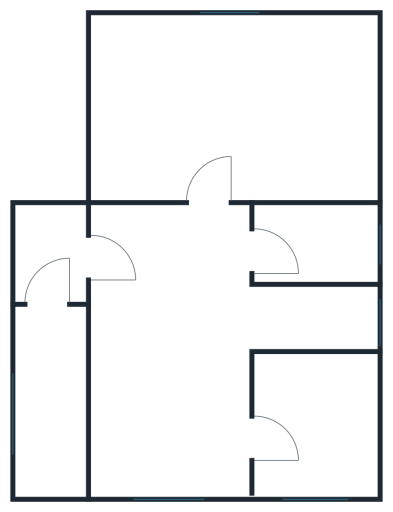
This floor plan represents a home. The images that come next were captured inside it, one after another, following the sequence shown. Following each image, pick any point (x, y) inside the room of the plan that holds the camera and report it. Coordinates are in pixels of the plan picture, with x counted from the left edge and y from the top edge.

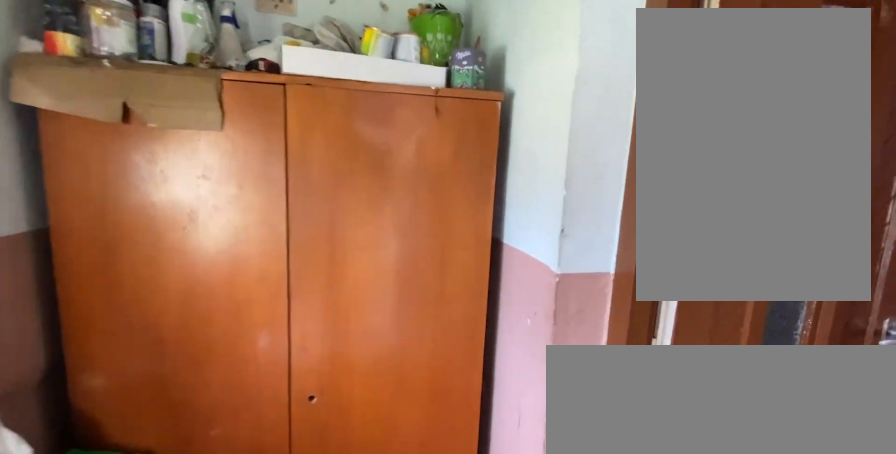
(54, 258)
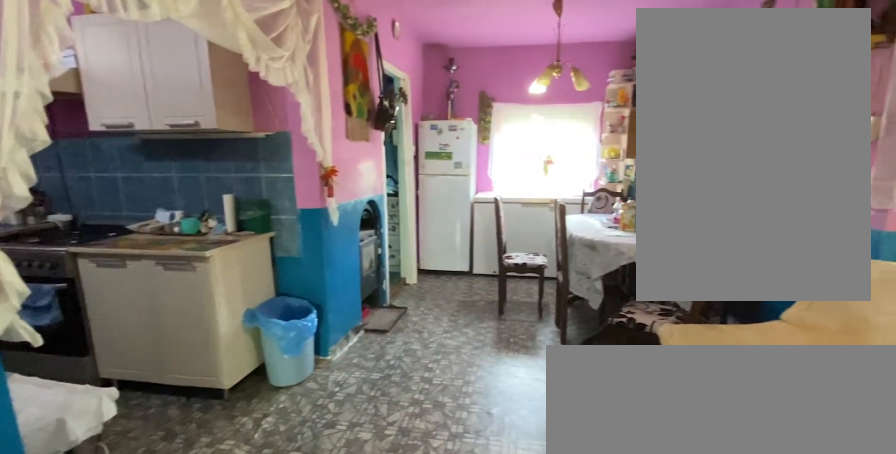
(174, 366)
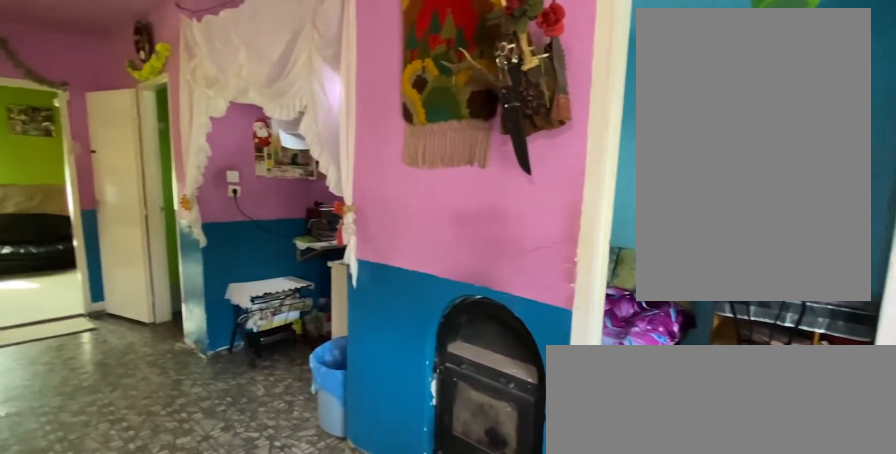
(174, 366)
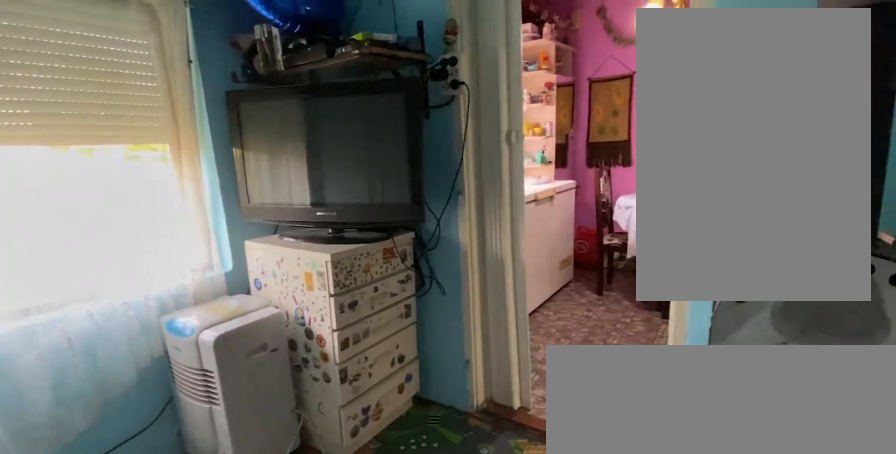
(314, 429)
